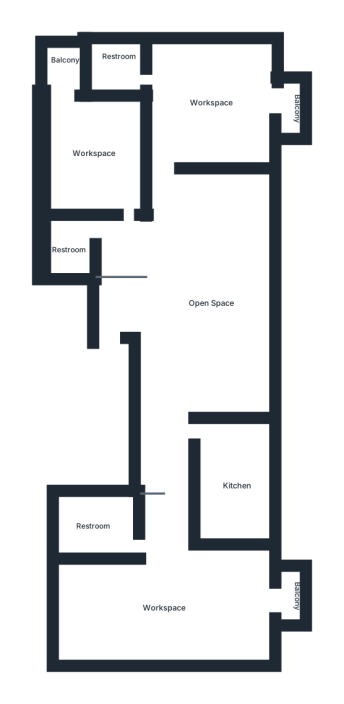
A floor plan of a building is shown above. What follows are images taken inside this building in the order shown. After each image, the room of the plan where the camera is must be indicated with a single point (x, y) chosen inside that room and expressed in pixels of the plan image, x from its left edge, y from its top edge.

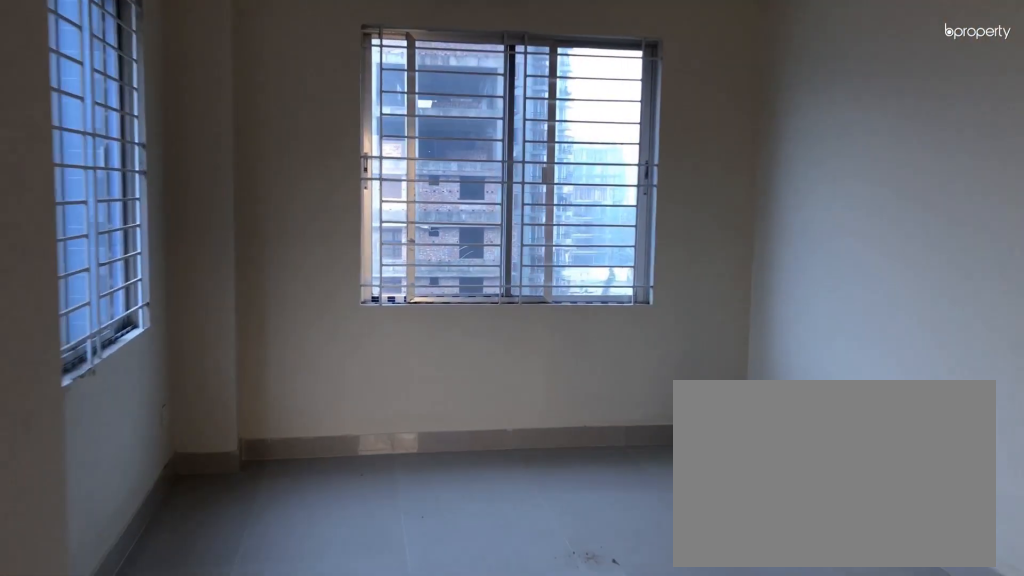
(166, 610)
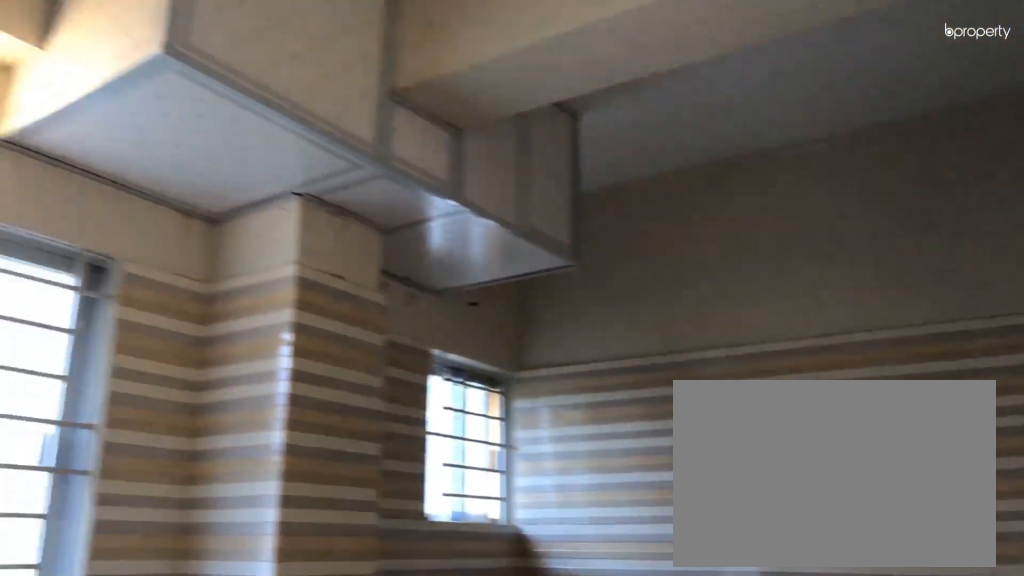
(232, 479)
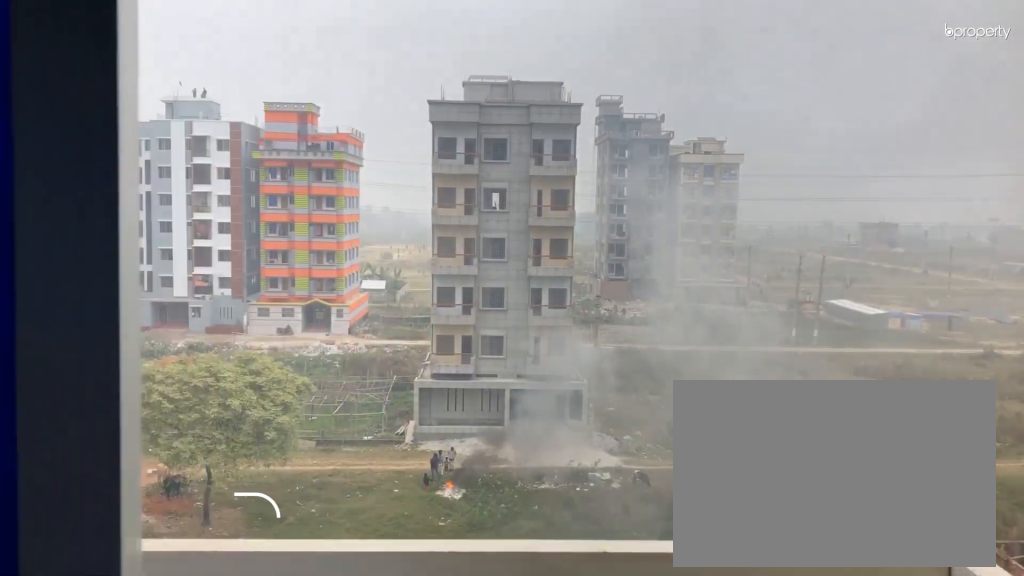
(286, 111)
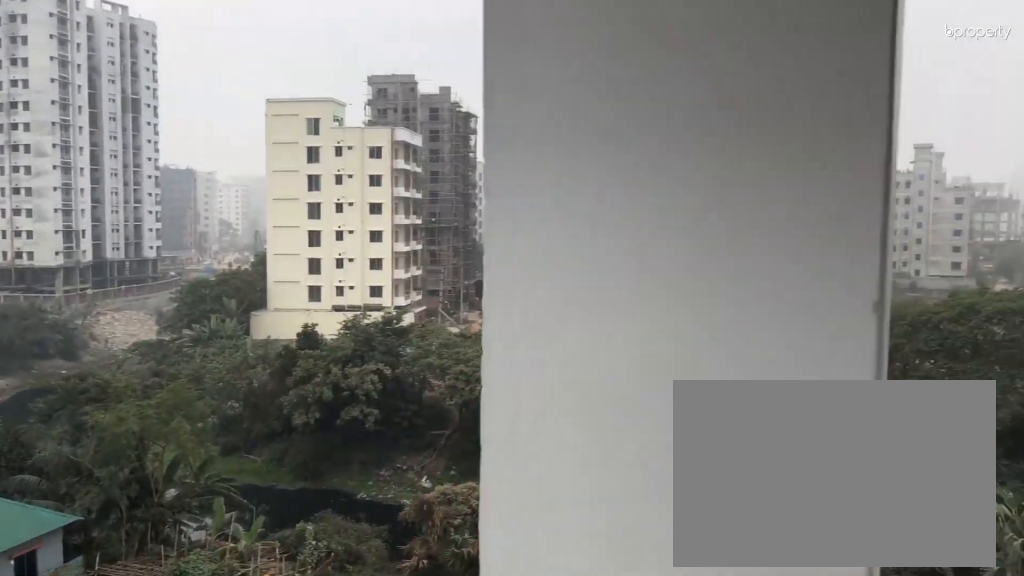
(64, 67)
